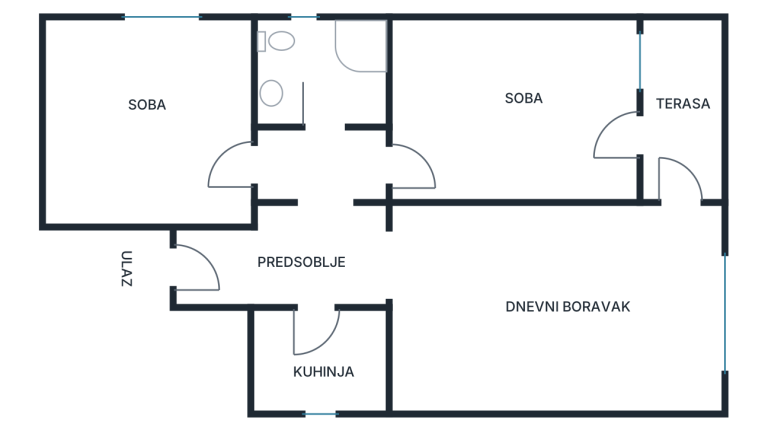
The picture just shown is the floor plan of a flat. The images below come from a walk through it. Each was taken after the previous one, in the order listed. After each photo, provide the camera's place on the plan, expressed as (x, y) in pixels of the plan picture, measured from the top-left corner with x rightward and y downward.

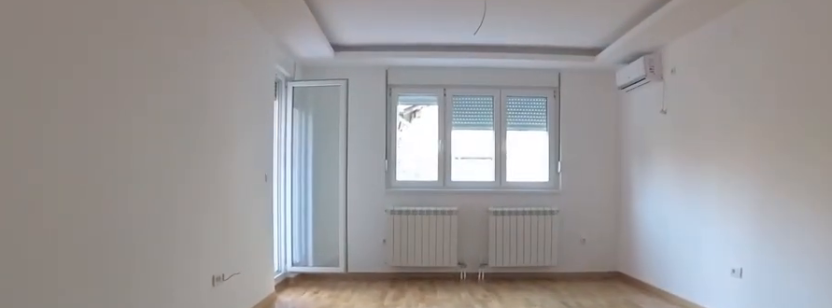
(360, 265)
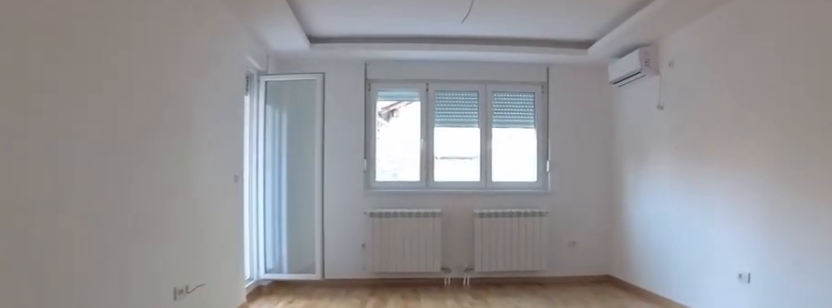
(384, 267)
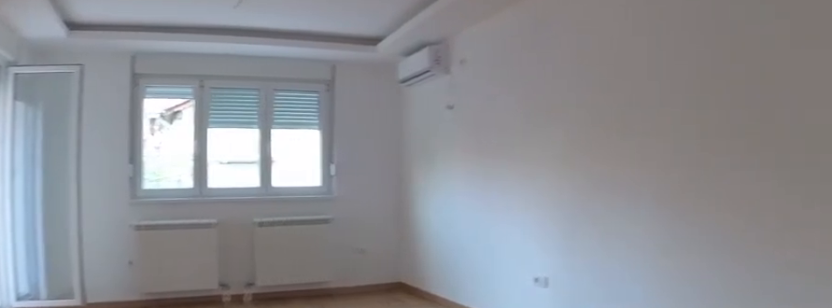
(396, 268)
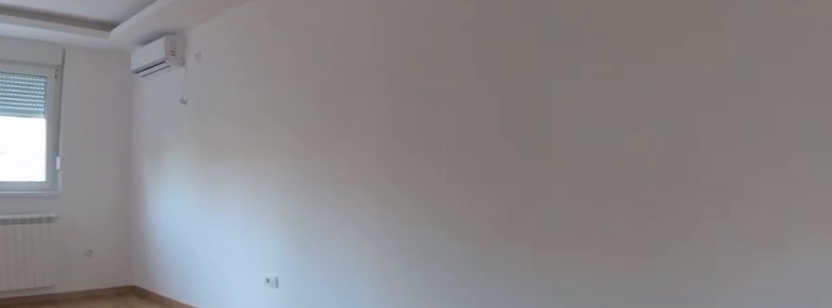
(388, 267)
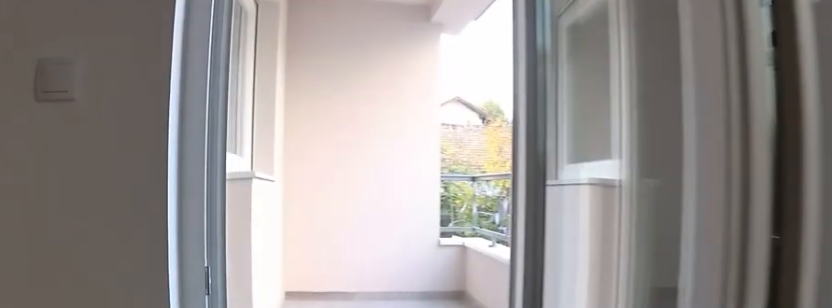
(658, 253)
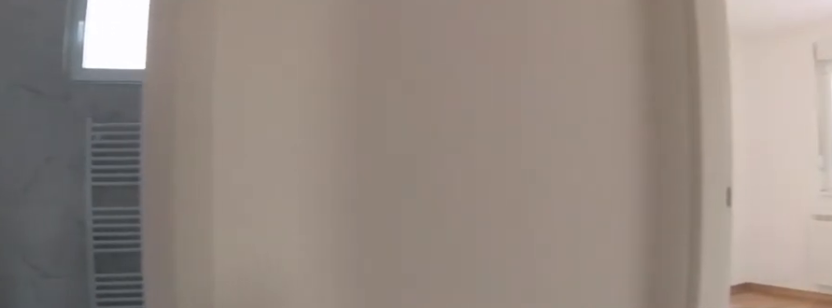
(328, 190)
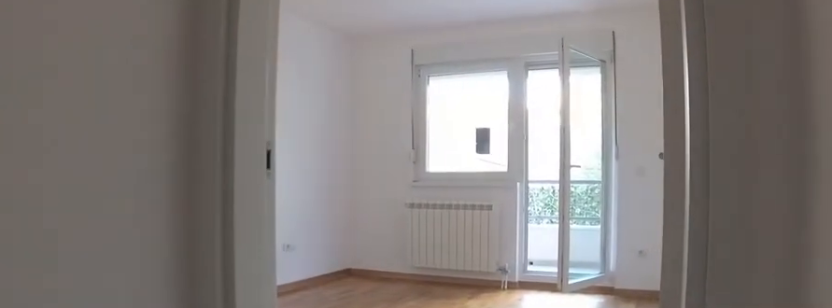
(340, 169)
